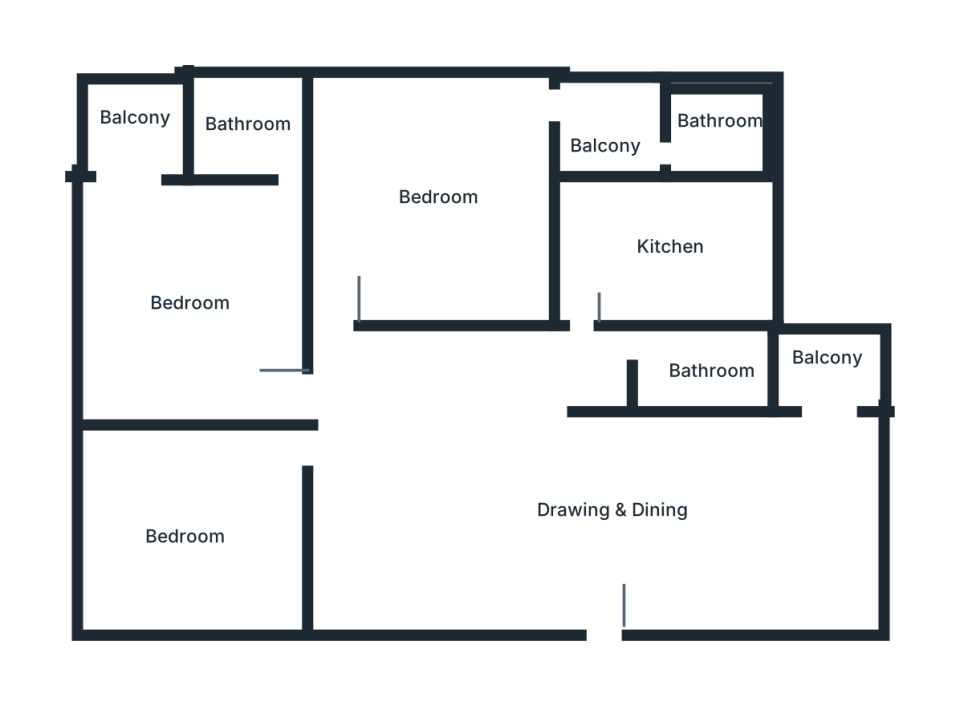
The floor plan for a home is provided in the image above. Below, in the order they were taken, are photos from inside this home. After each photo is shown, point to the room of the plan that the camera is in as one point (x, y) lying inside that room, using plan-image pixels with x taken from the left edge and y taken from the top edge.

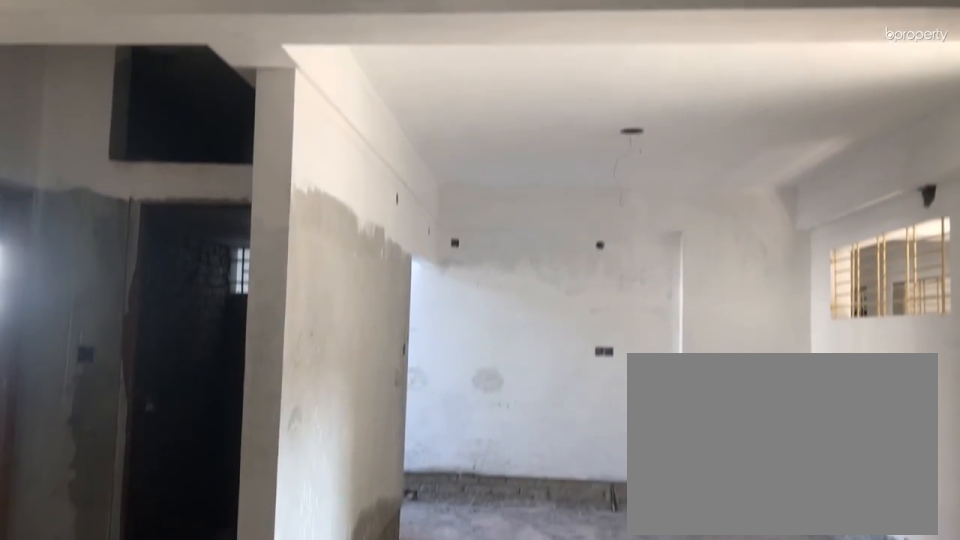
(527, 504)
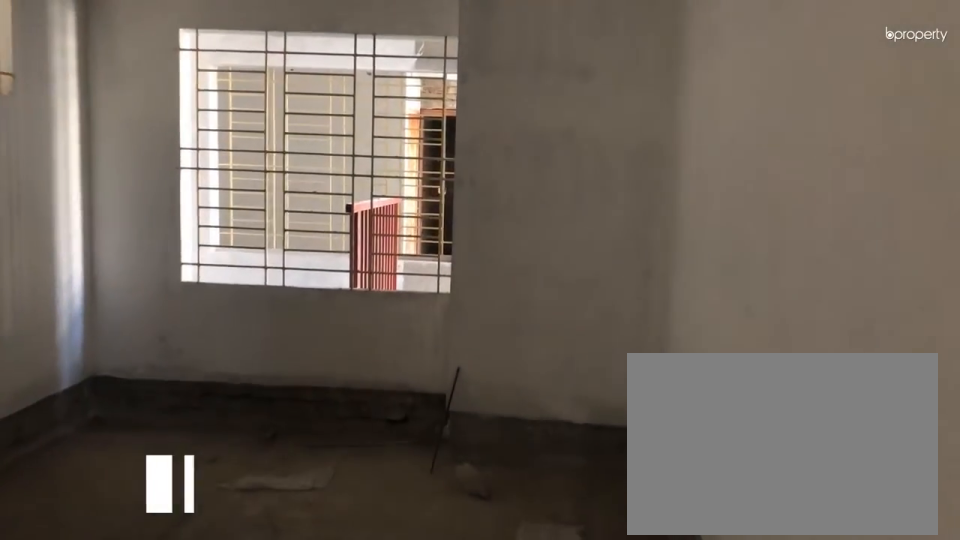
(213, 508)
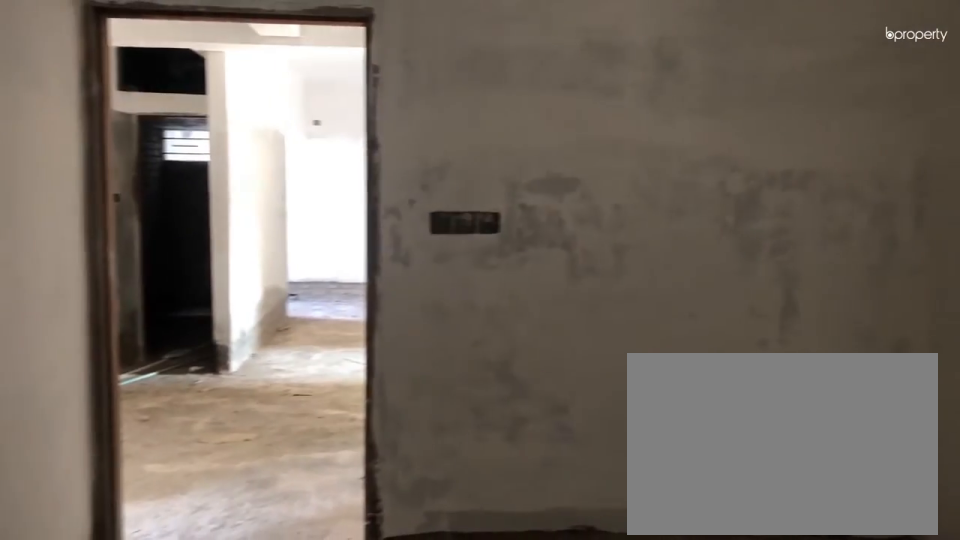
(195, 537)
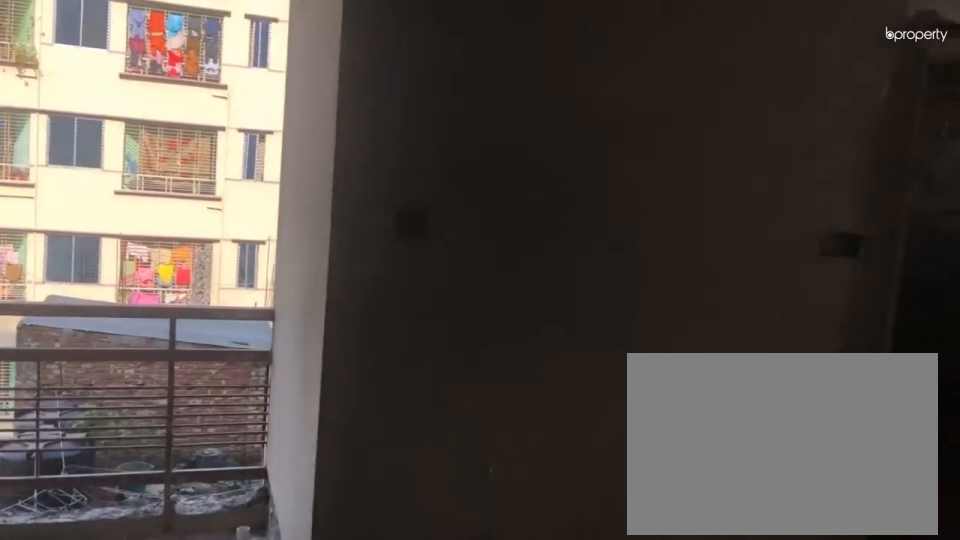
(189, 296)
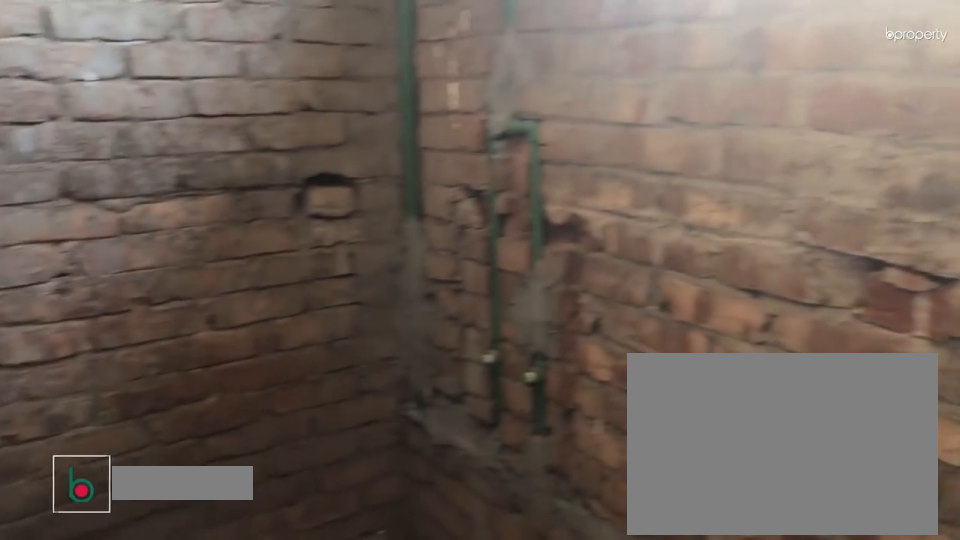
(241, 126)
